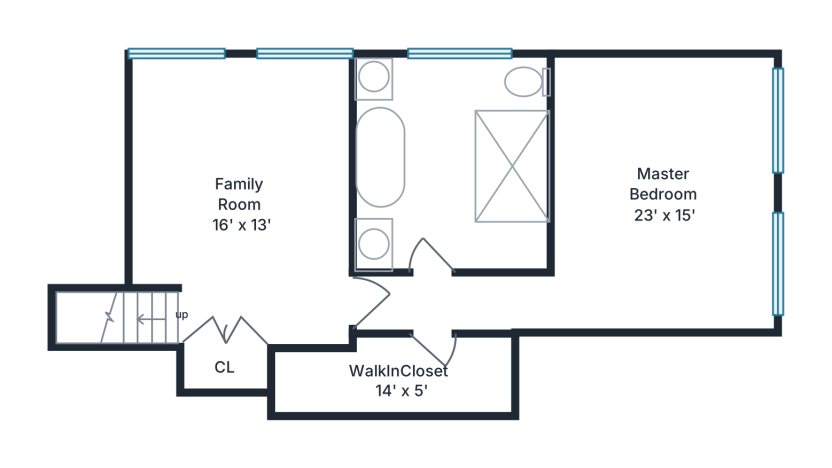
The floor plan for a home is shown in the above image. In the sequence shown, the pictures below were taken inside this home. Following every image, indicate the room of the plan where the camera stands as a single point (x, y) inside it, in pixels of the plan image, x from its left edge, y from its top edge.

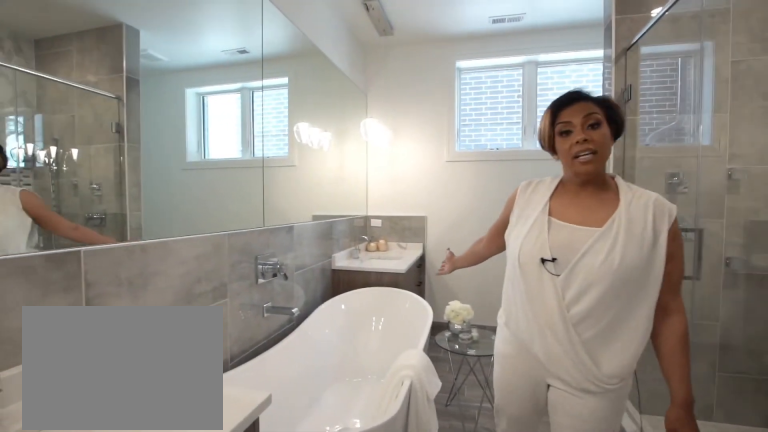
(452, 165)
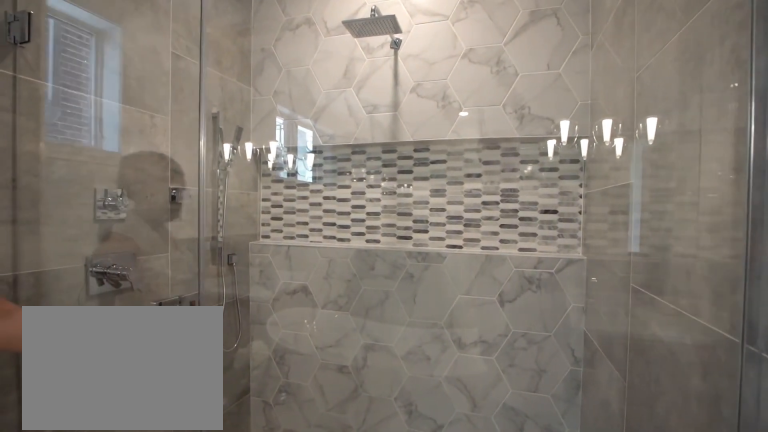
(452, 165)
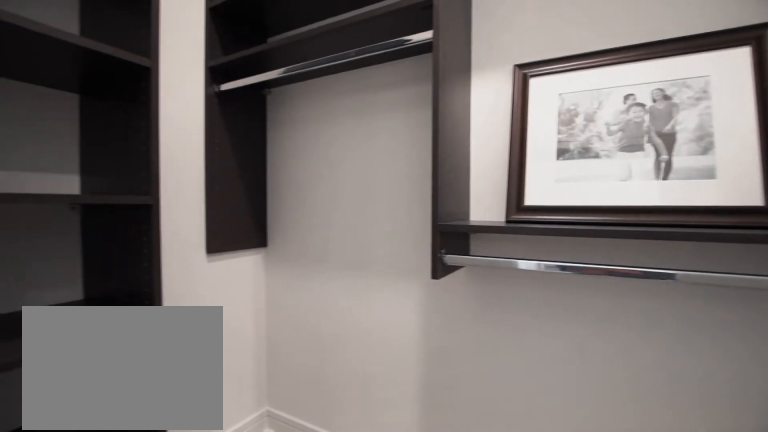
(396, 376)
